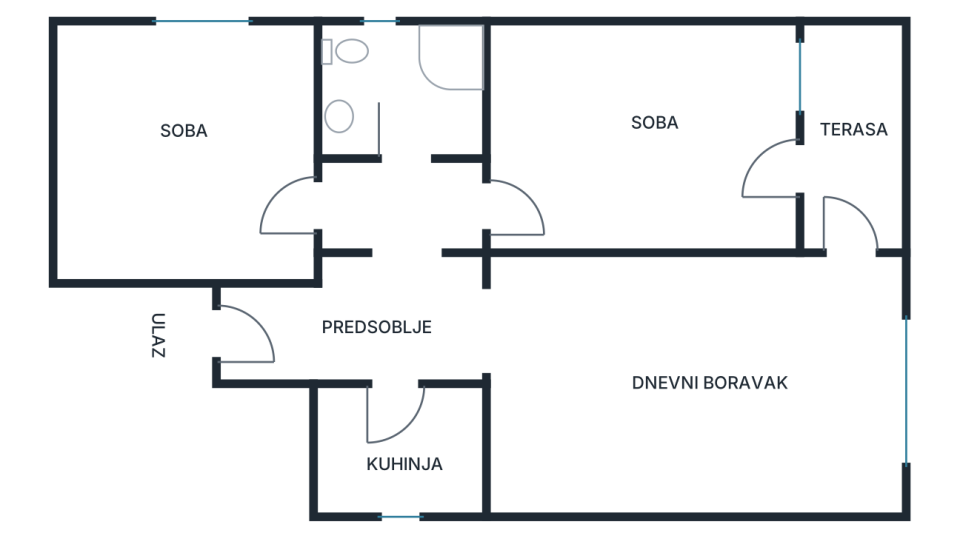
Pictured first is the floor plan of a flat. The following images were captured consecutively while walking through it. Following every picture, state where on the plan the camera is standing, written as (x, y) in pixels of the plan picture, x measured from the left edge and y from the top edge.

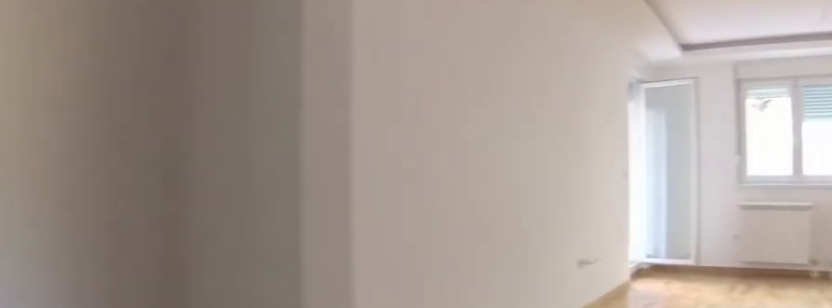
(427, 344)
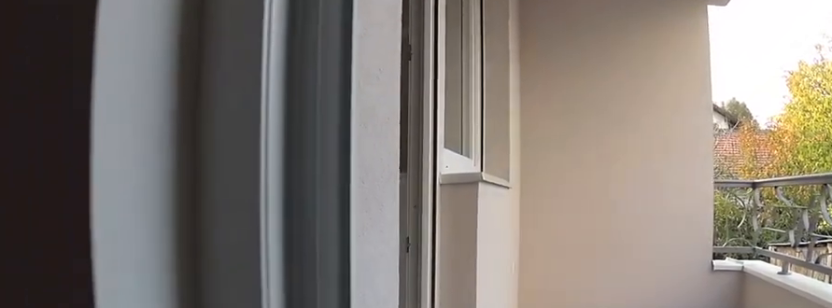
(836, 332)
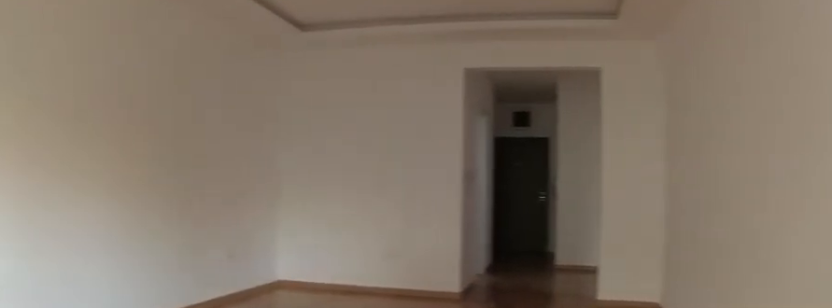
(832, 351)
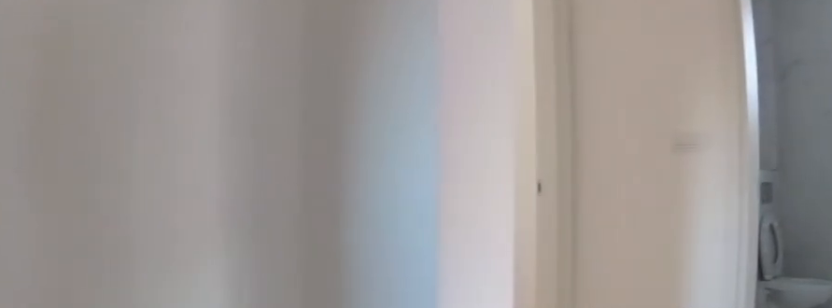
(441, 303)
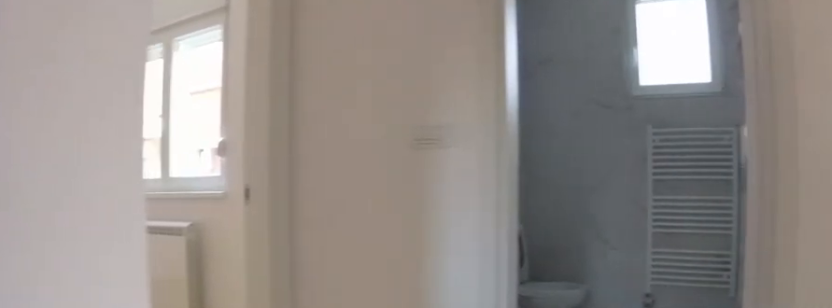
(423, 284)
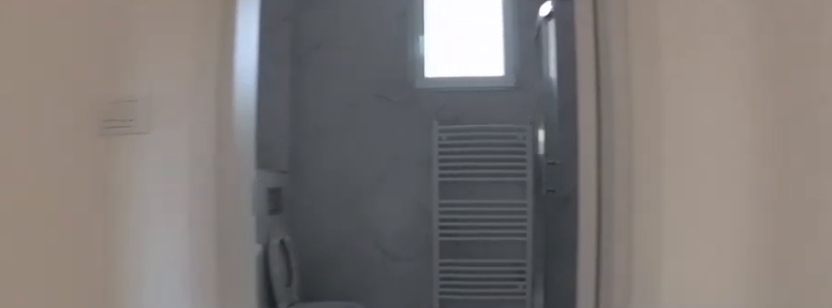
(414, 255)
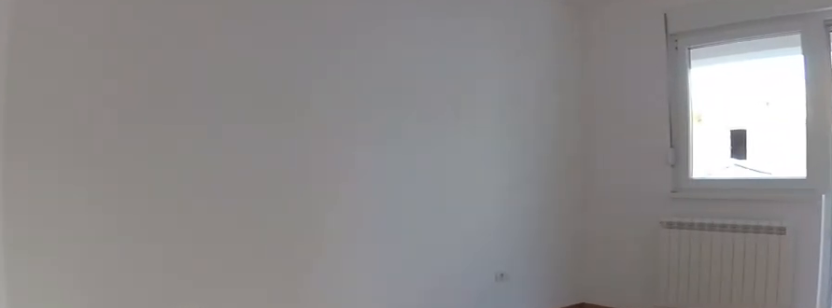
(477, 214)
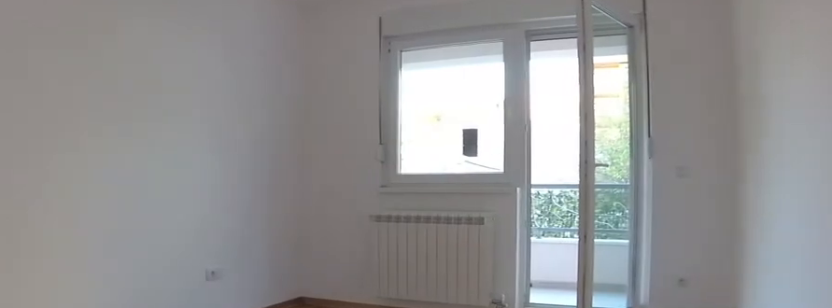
(478, 214)
